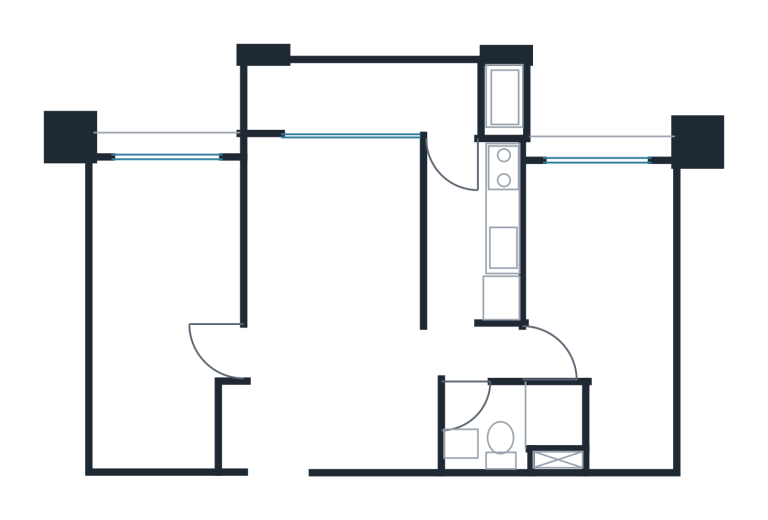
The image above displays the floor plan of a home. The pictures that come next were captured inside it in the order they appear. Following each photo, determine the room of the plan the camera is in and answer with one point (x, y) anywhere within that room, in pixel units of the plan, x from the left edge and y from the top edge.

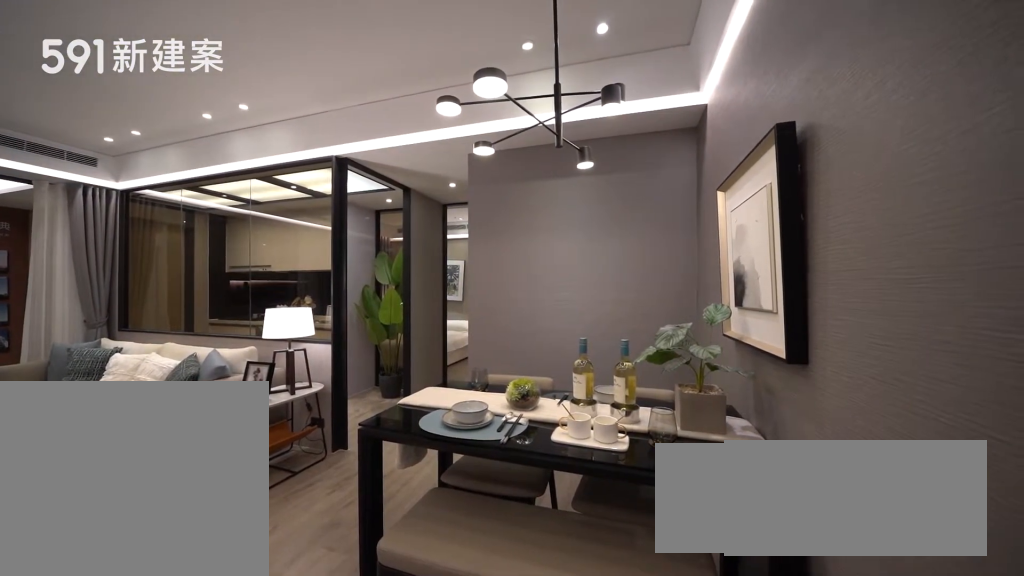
(380, 410)
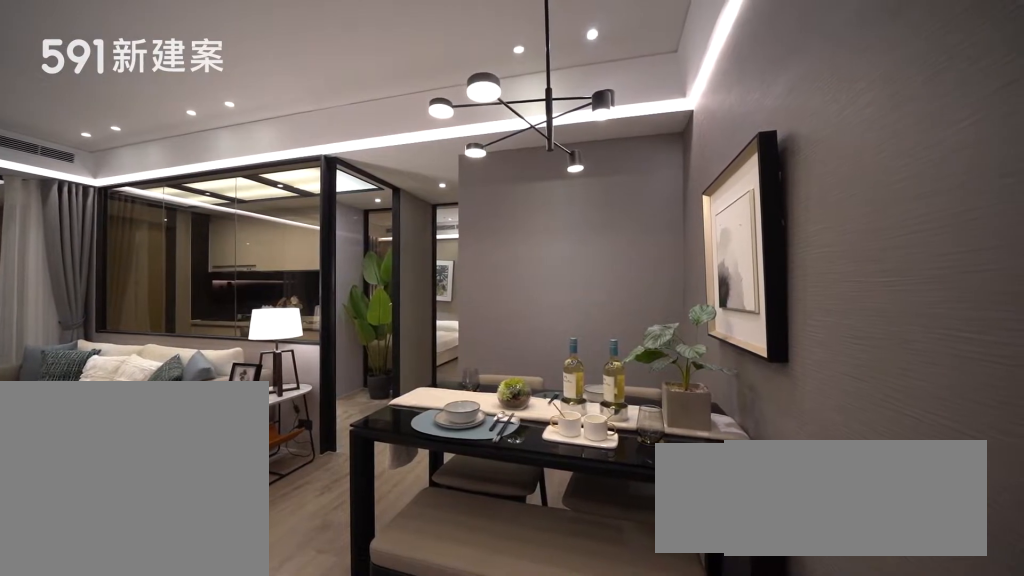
(380, 410)
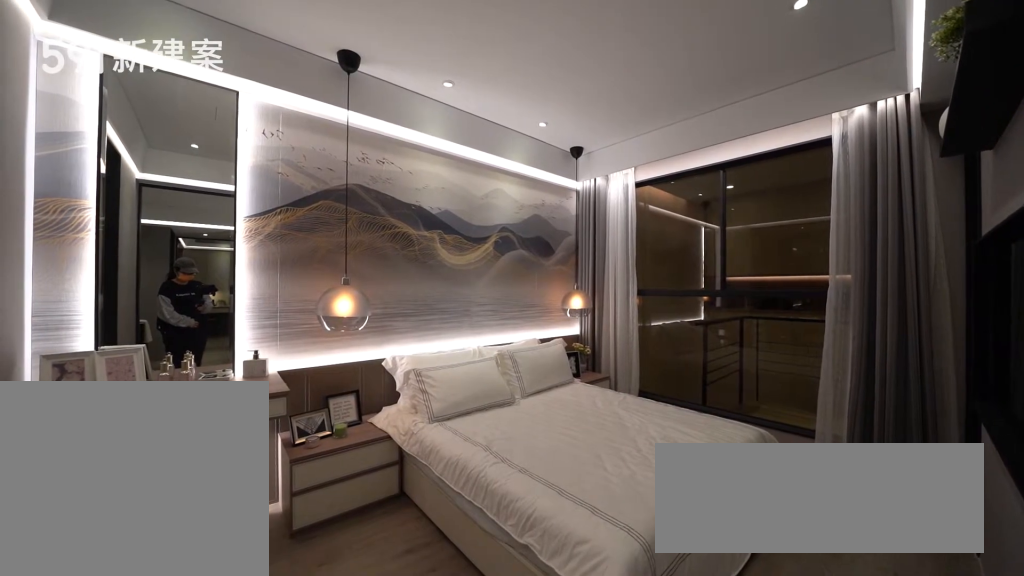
(165, 307)
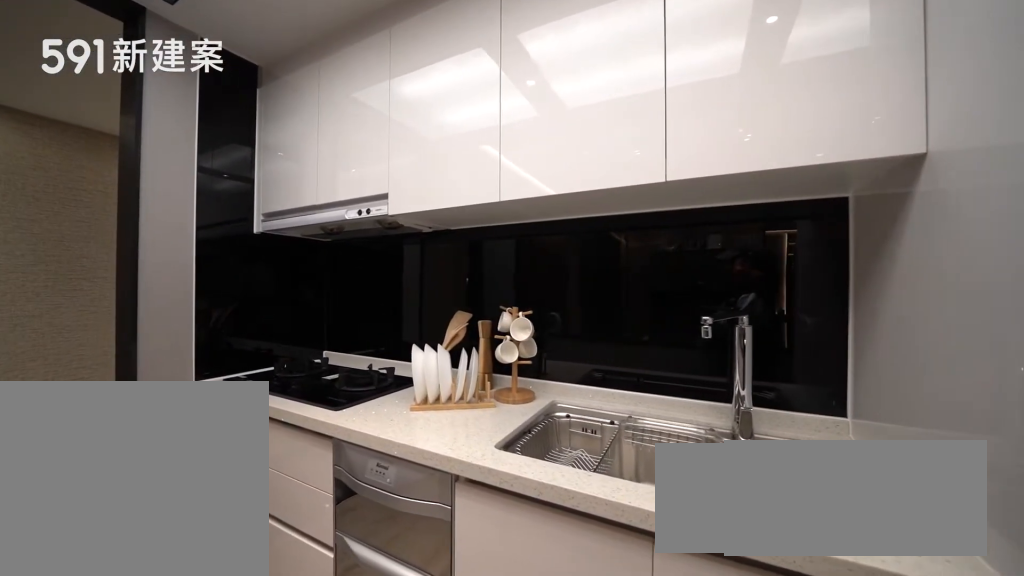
(476, 228)
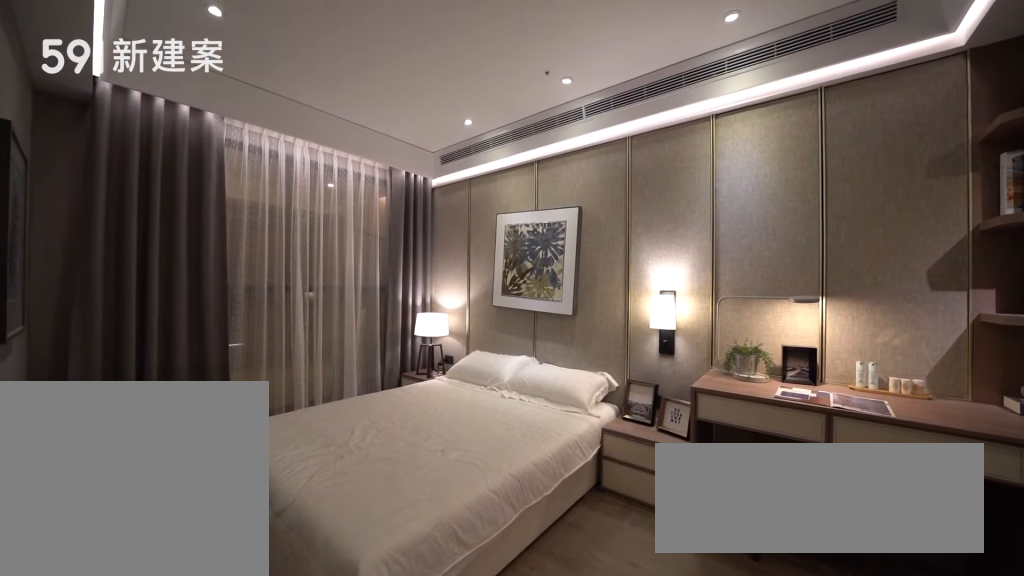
(608, 300)
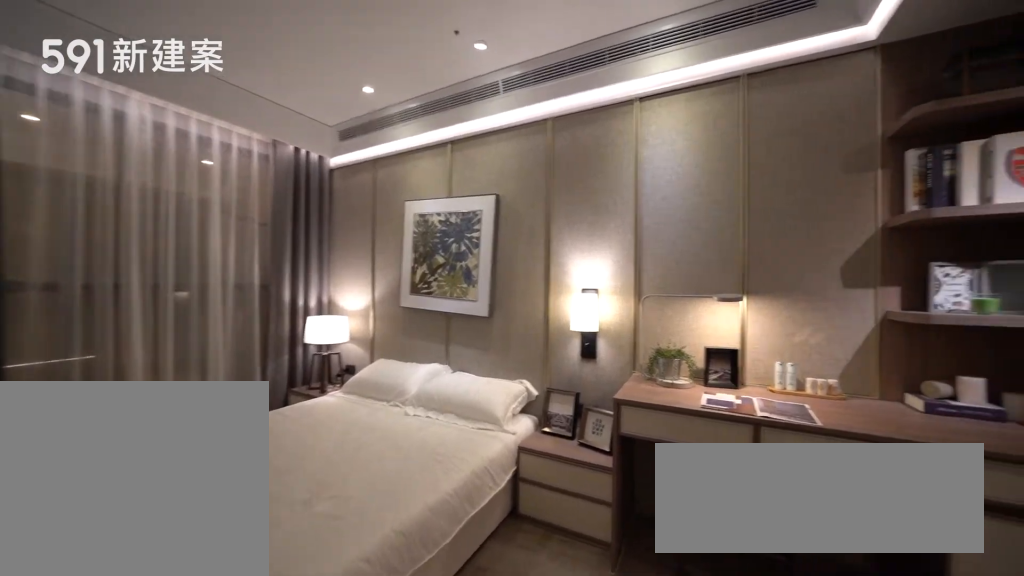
(608, 300)
